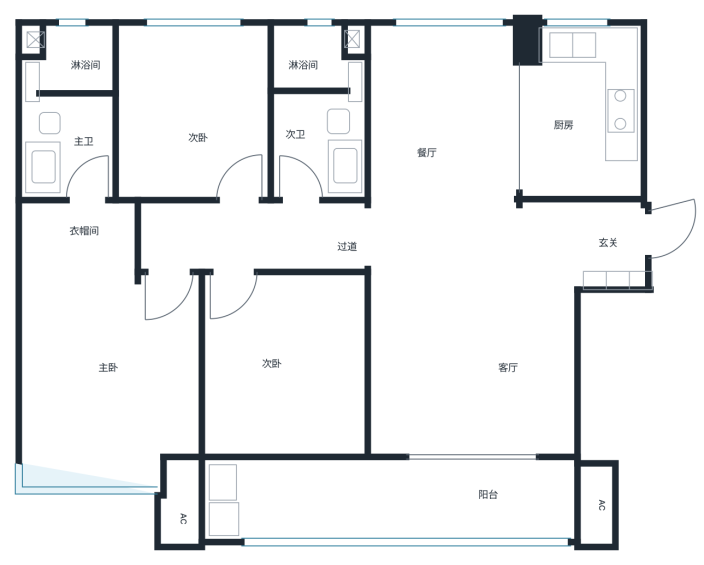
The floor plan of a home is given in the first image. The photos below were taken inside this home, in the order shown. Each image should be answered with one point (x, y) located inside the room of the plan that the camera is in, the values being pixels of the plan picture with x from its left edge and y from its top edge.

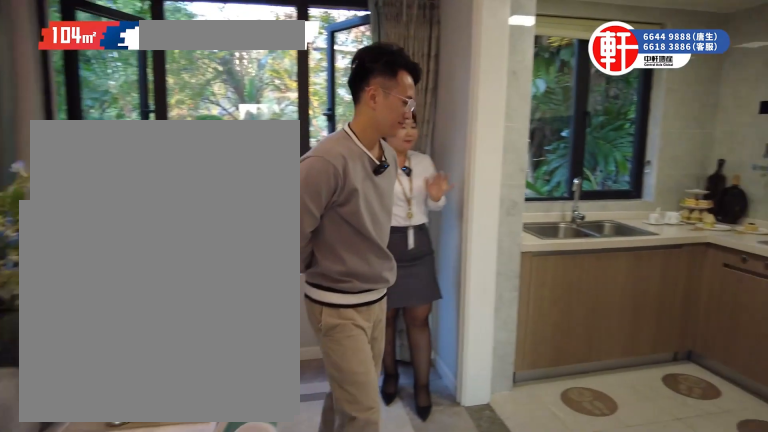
(441, 259)
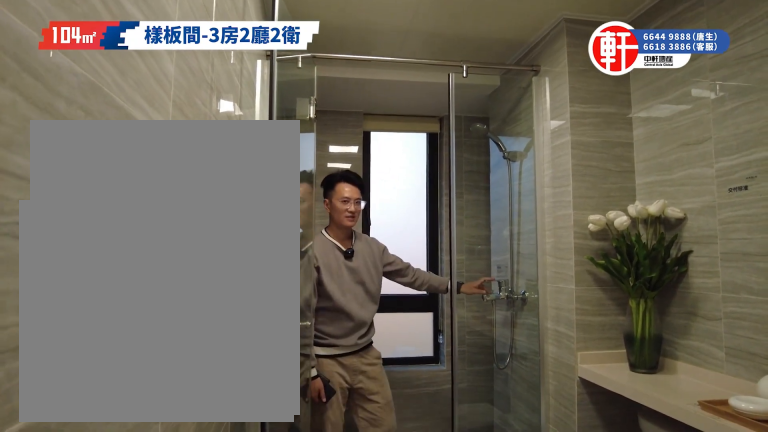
(323, 146)
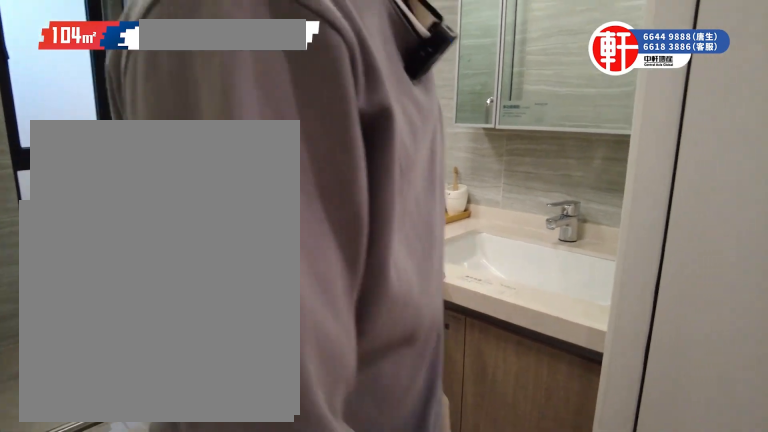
(323, 146)
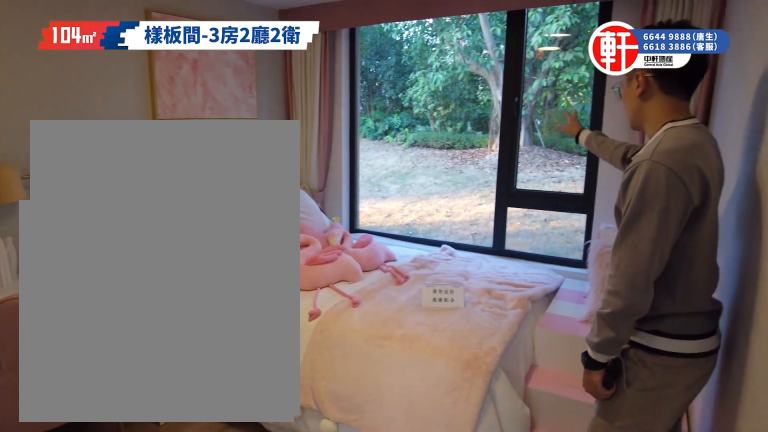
(210, 147)
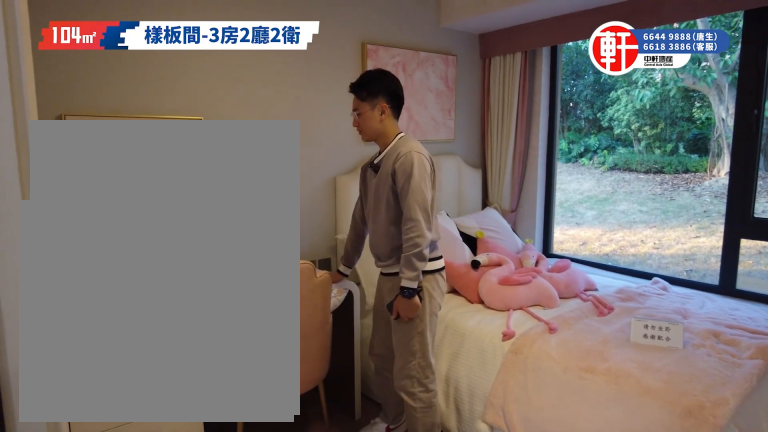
(210, 147)
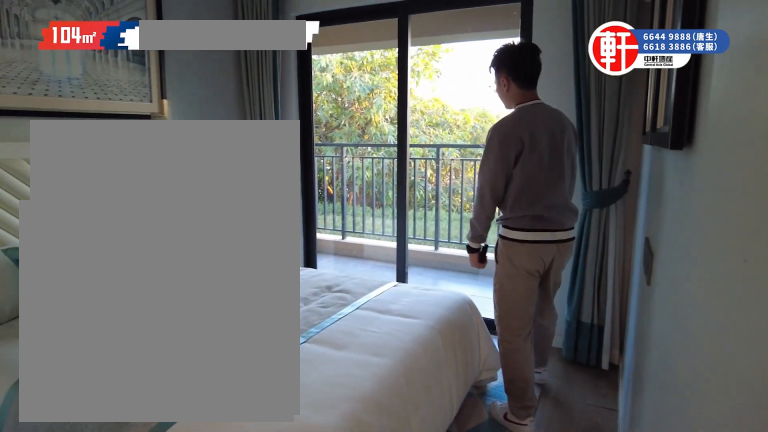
(286, 396)
